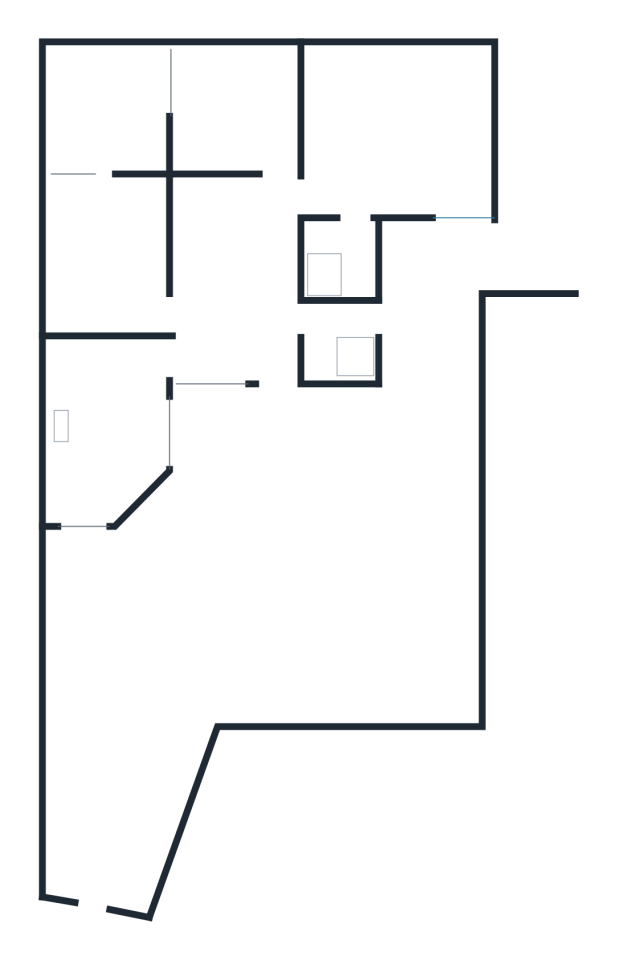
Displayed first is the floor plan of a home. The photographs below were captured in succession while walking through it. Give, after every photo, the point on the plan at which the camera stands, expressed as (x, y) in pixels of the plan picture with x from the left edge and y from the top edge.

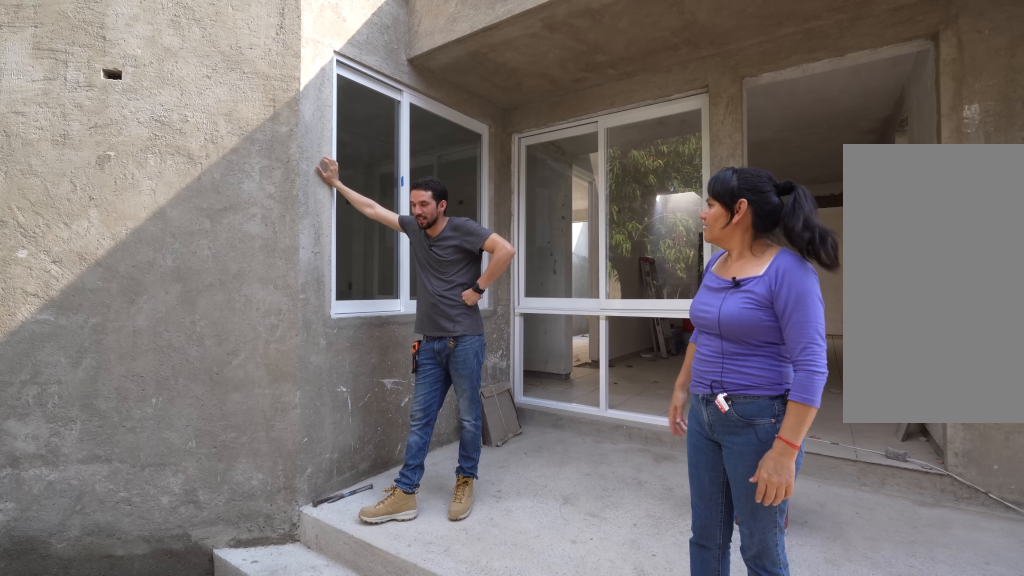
(243, 544)
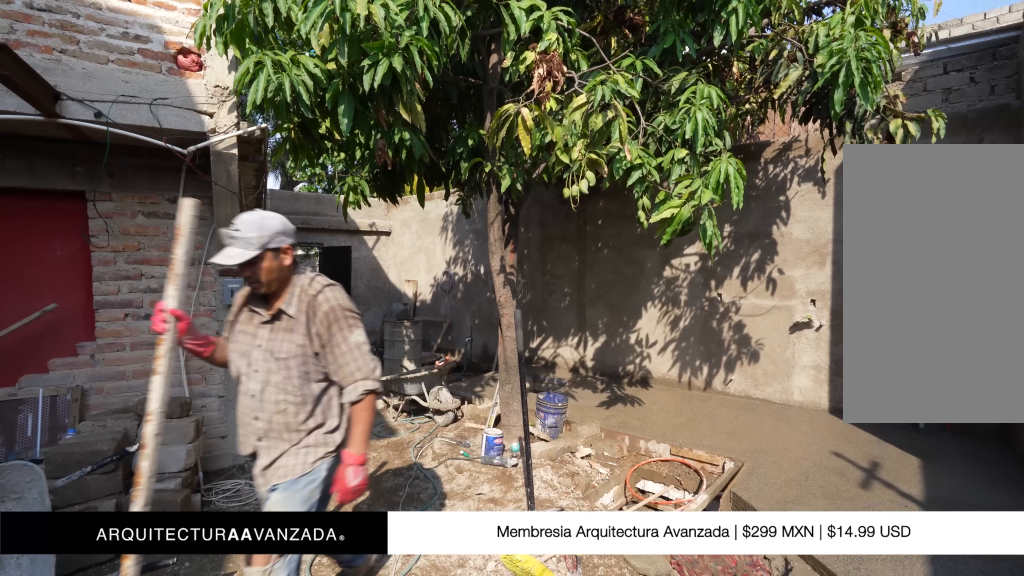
(245, 544)
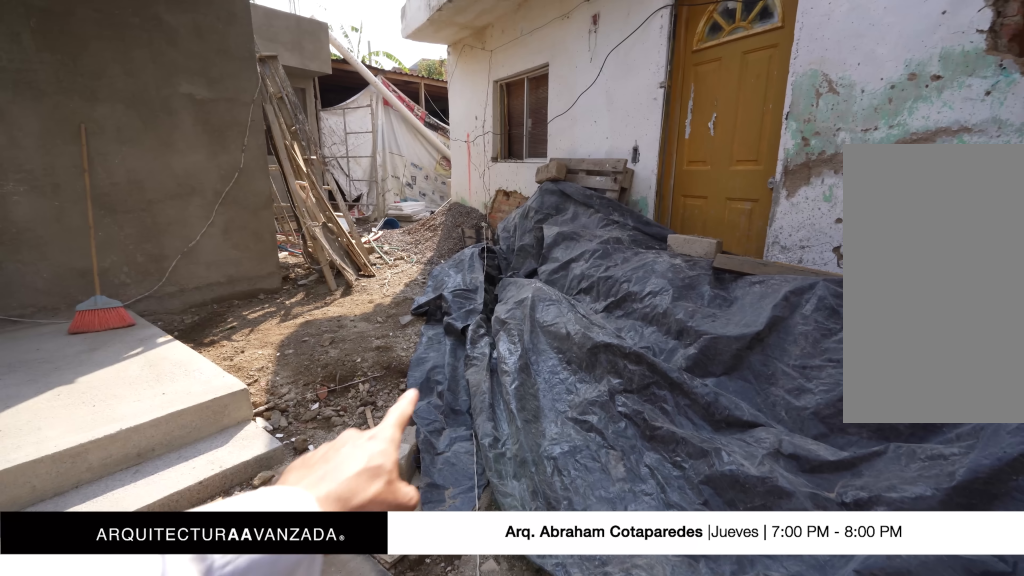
(354, 507)
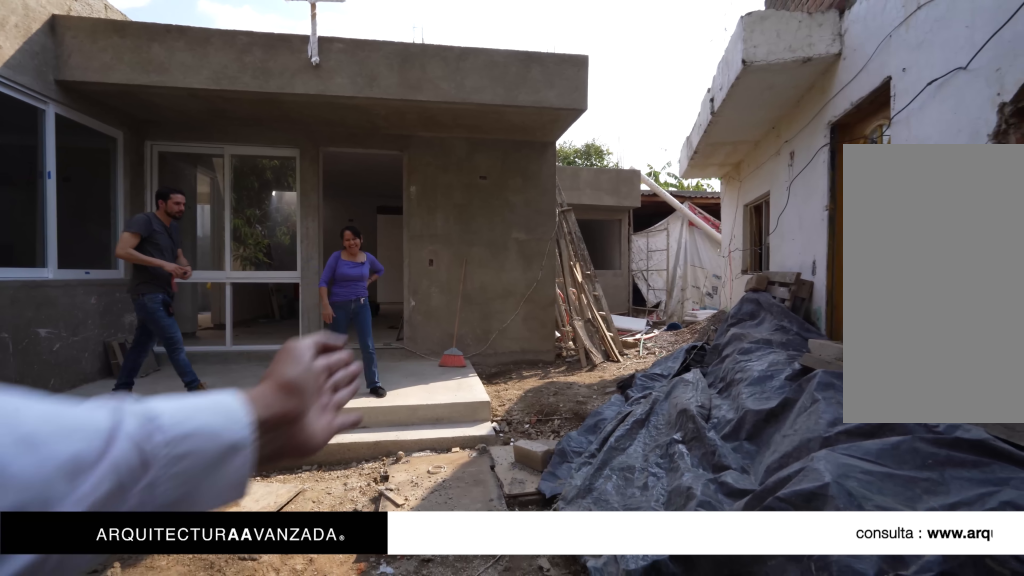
(352, 668)
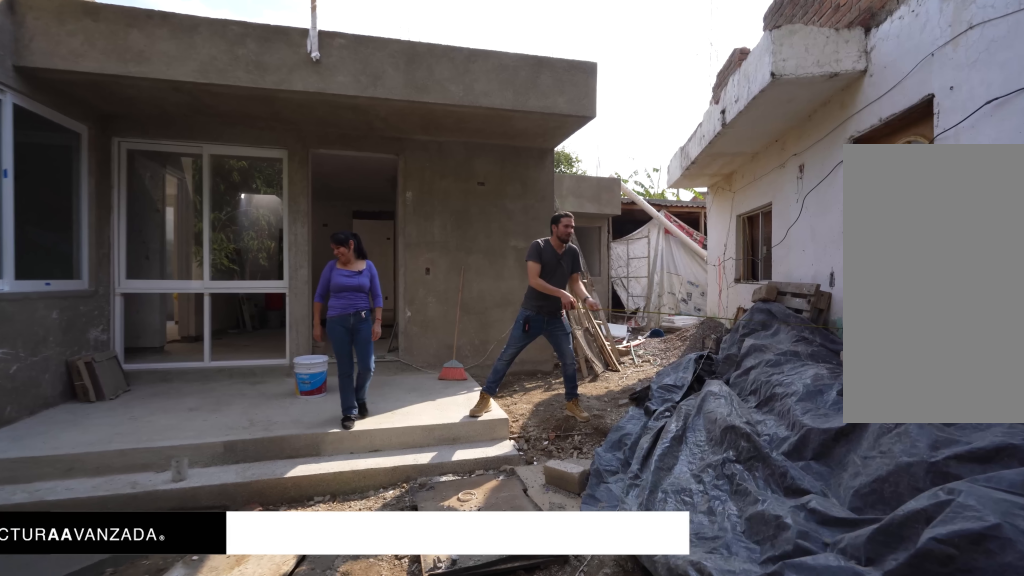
(352, 668)
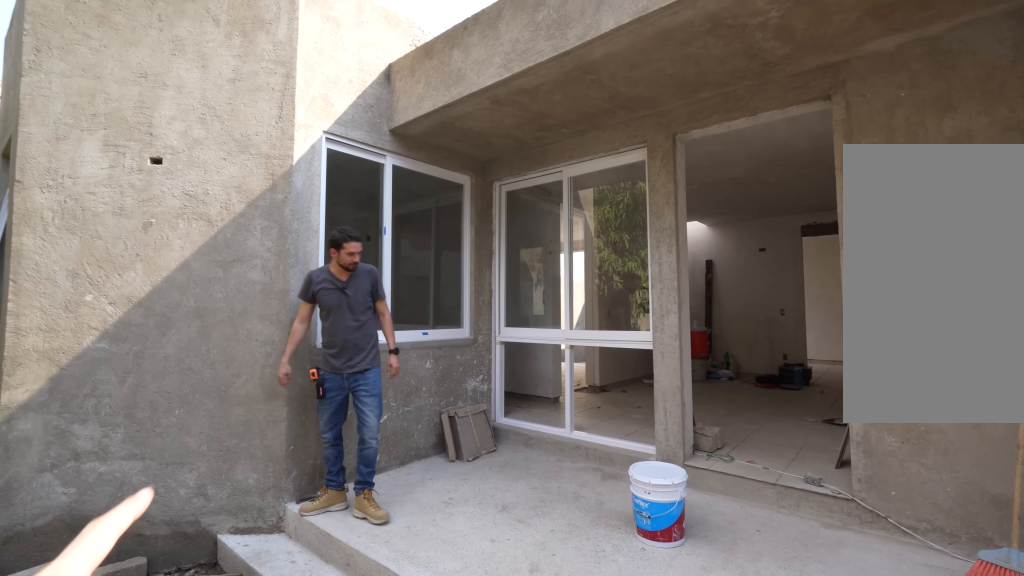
(360, 533)
